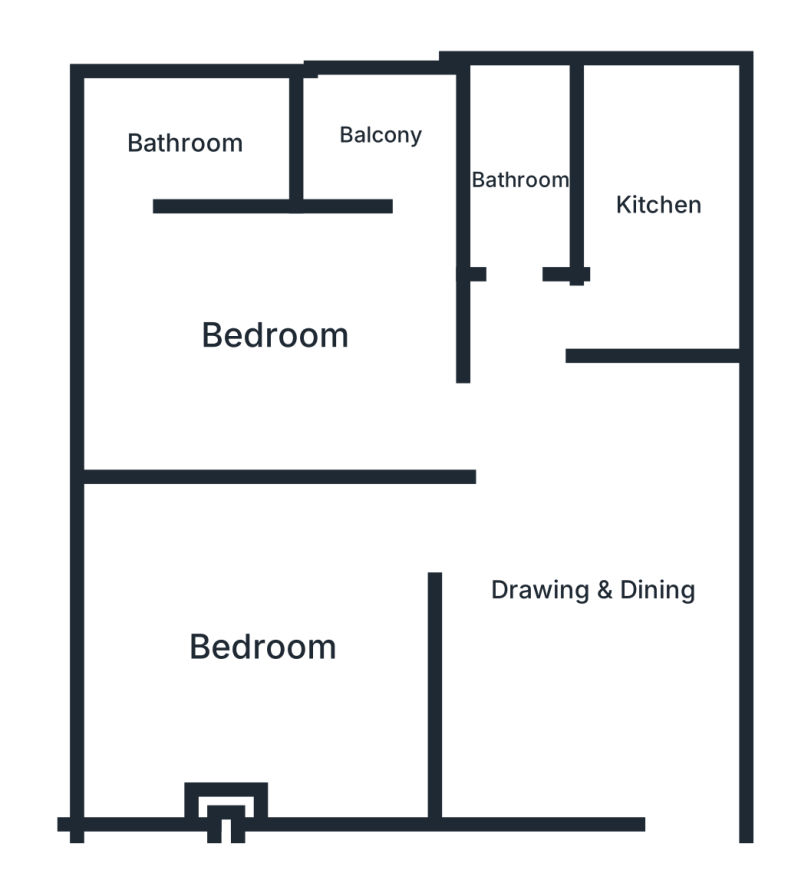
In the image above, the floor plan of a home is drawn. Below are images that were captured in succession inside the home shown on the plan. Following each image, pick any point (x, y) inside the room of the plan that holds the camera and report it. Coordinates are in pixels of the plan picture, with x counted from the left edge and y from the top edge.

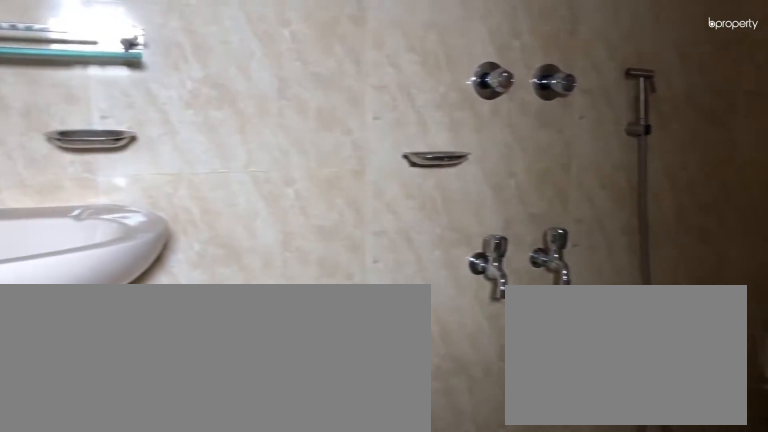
(183, 144)
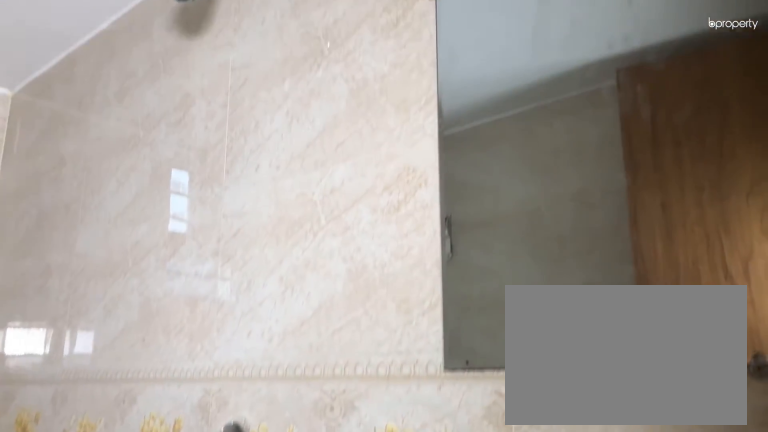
(517, 181)
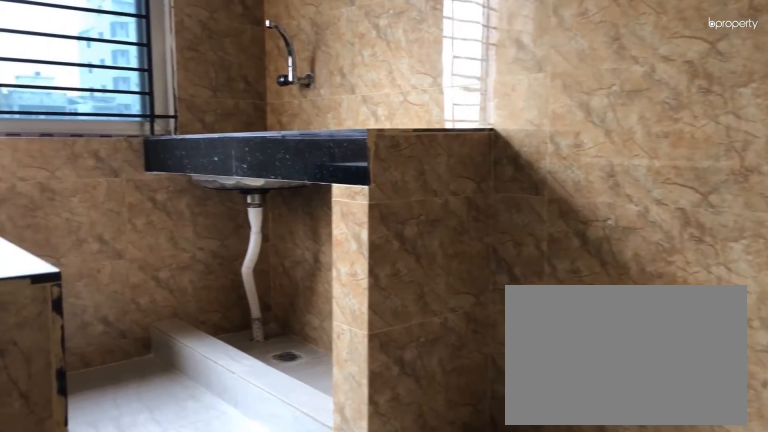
(657, 204)
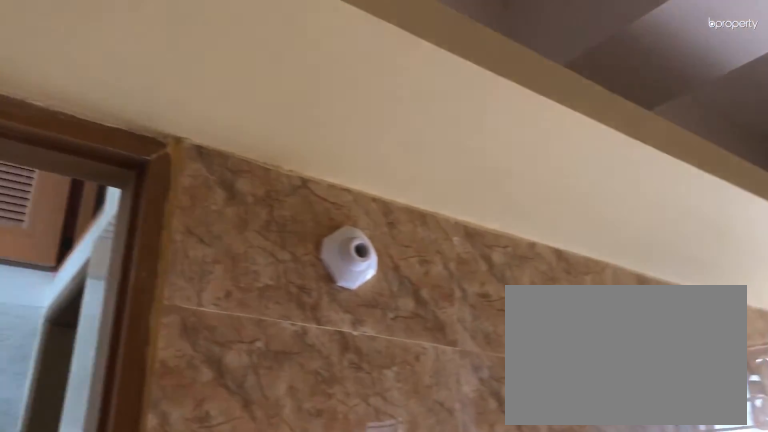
(657, 204)
